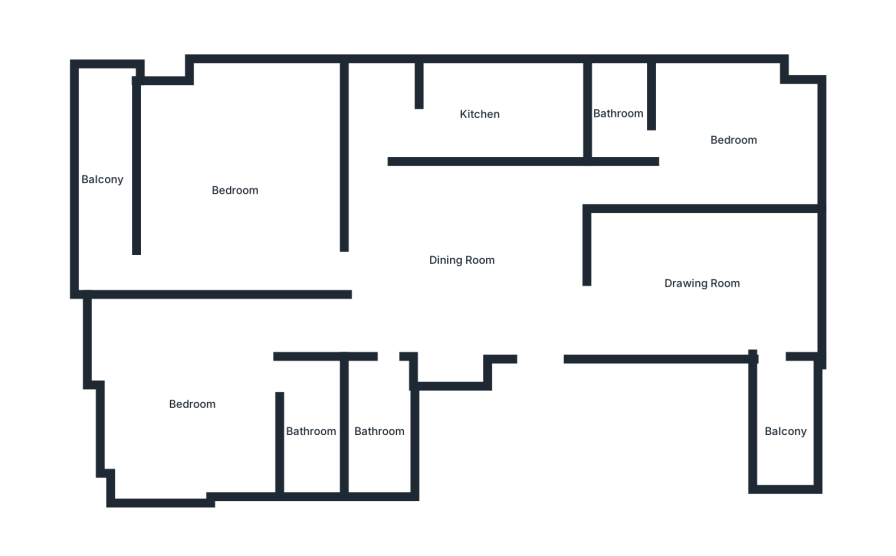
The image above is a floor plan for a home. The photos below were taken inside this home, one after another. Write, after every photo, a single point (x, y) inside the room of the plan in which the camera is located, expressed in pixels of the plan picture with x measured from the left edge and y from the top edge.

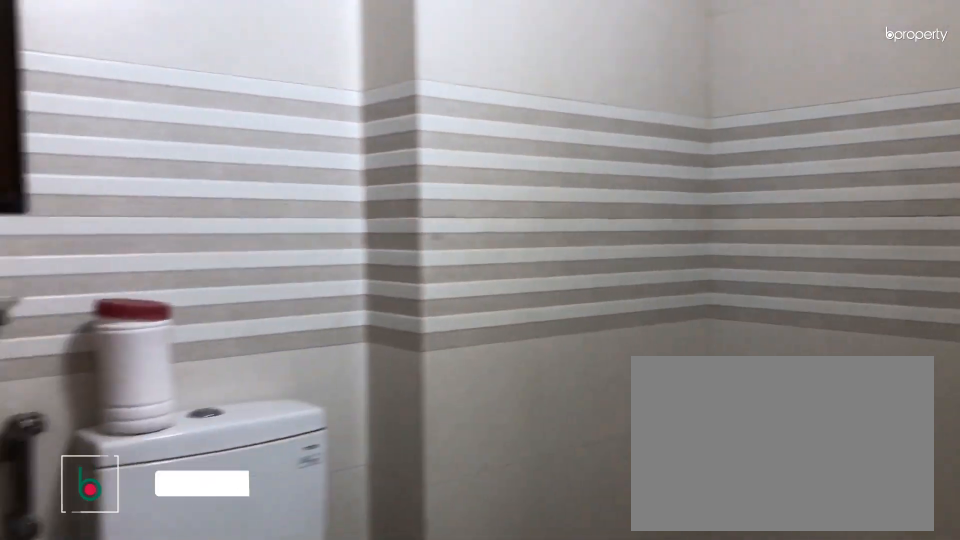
(618, 112)
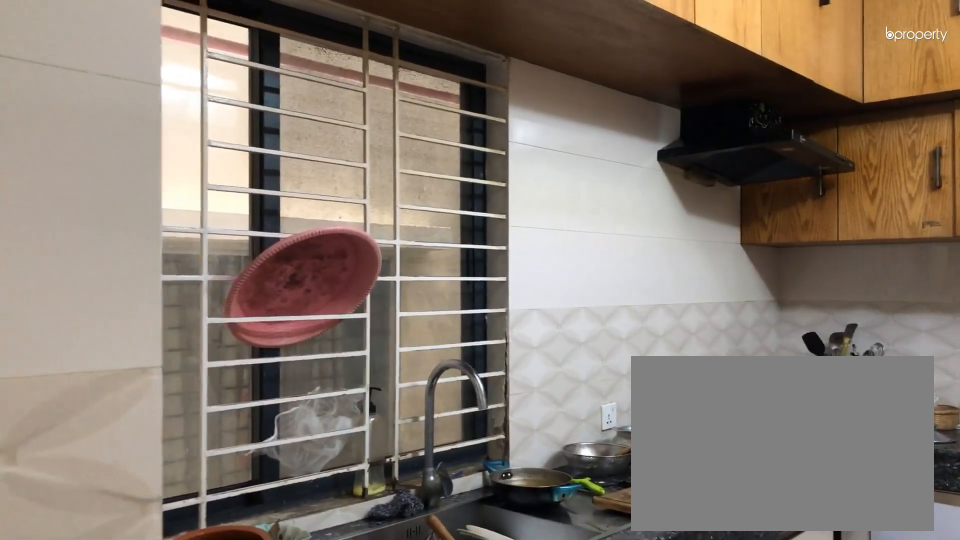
(480, 113)
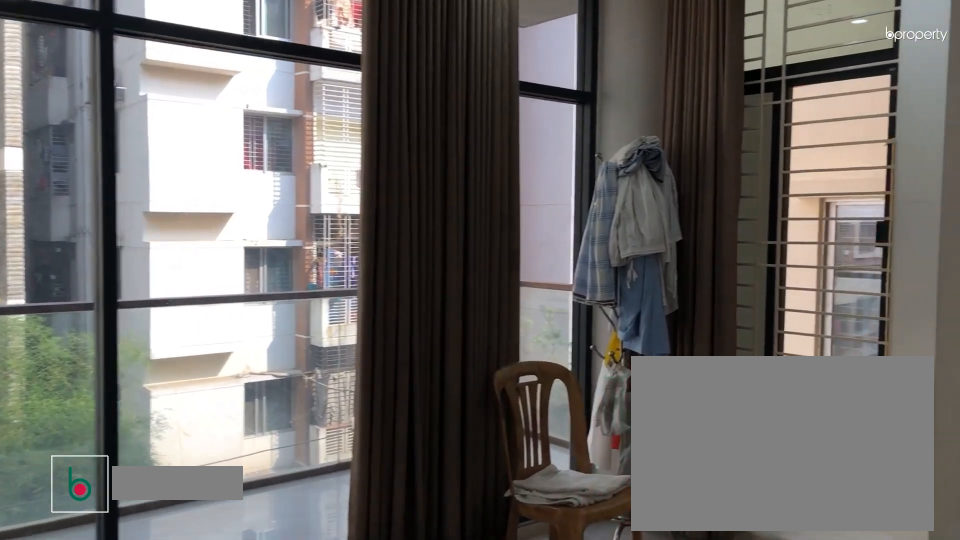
(236, 191)
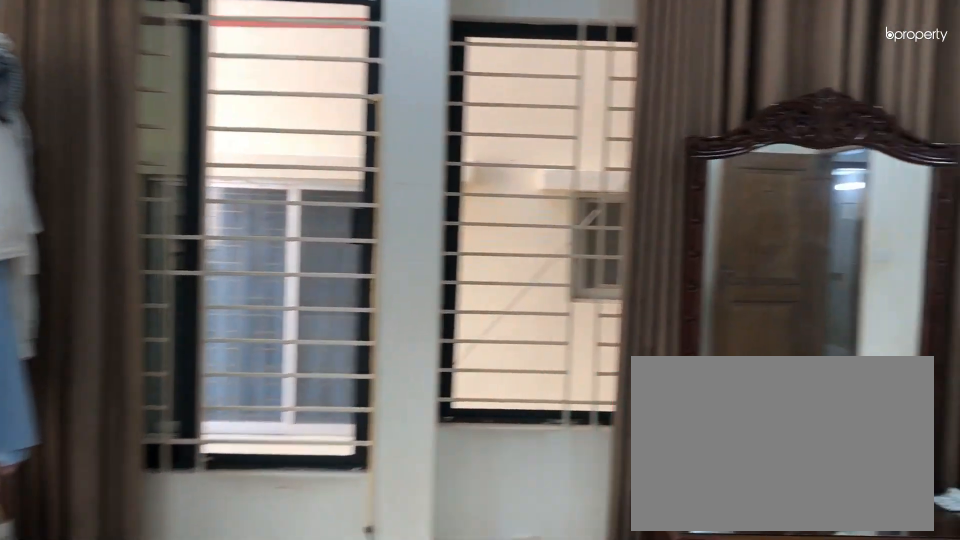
(236, 191)
